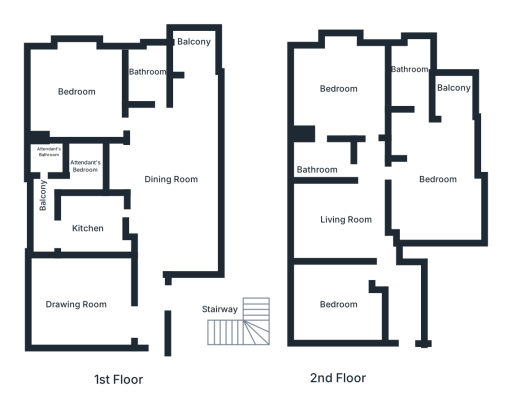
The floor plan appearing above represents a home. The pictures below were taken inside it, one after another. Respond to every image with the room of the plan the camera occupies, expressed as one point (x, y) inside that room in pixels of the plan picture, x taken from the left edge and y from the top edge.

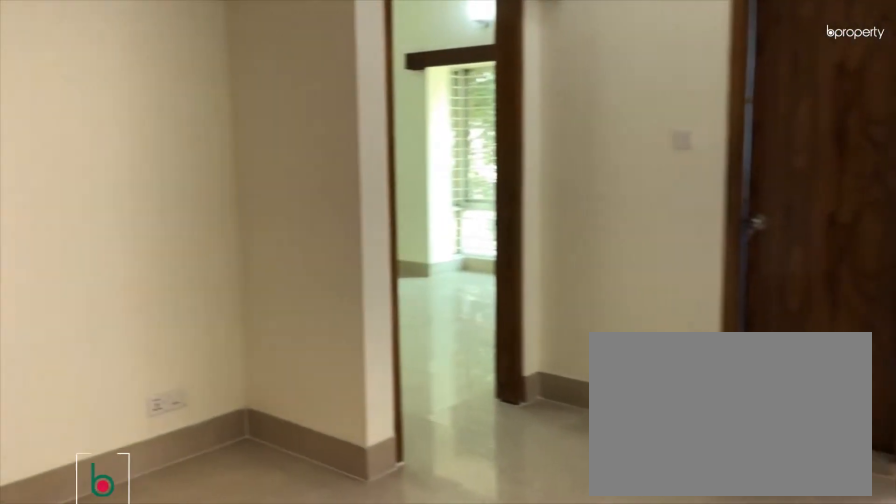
(172, 172)
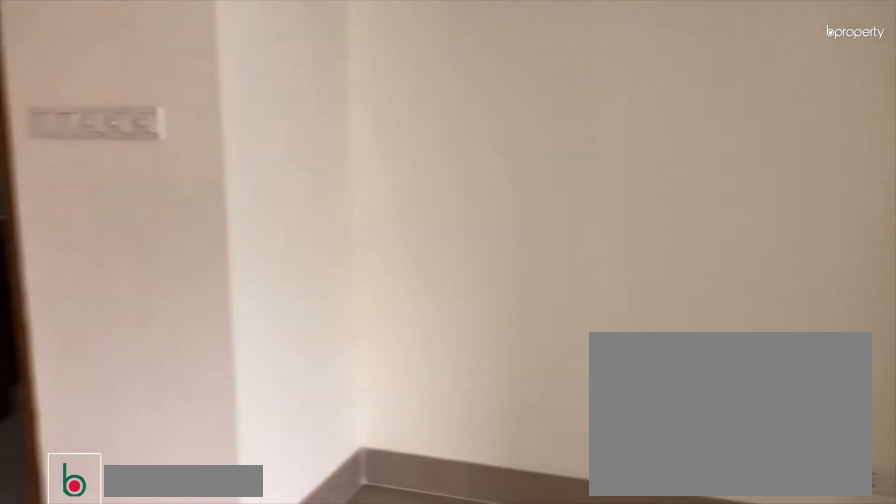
(172, 172)
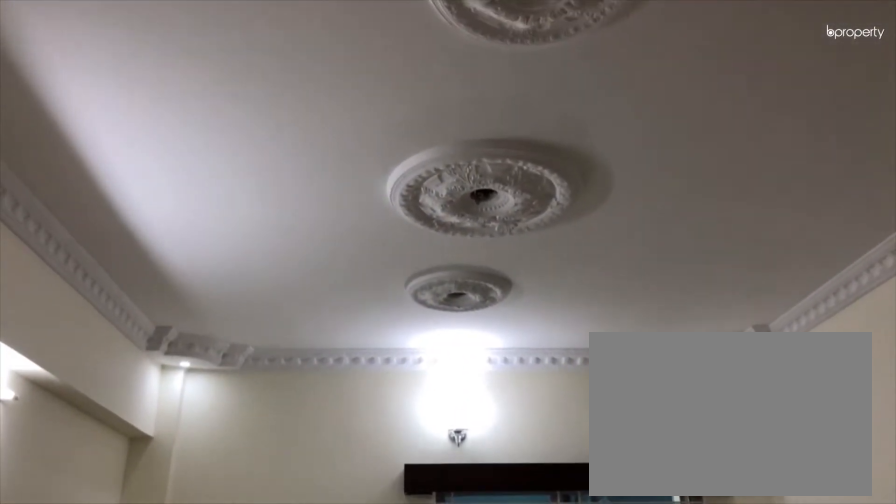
(79, 297)
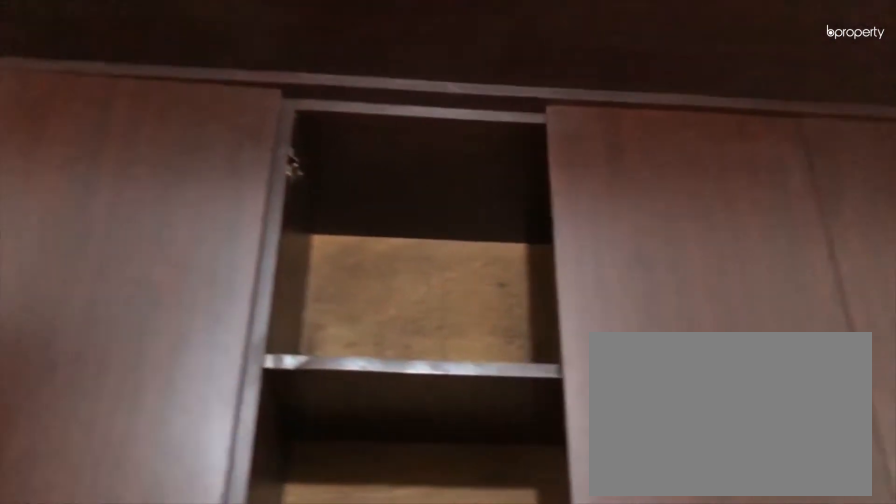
(87, 227)
